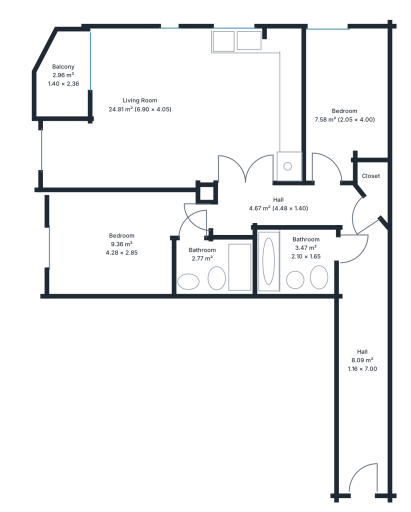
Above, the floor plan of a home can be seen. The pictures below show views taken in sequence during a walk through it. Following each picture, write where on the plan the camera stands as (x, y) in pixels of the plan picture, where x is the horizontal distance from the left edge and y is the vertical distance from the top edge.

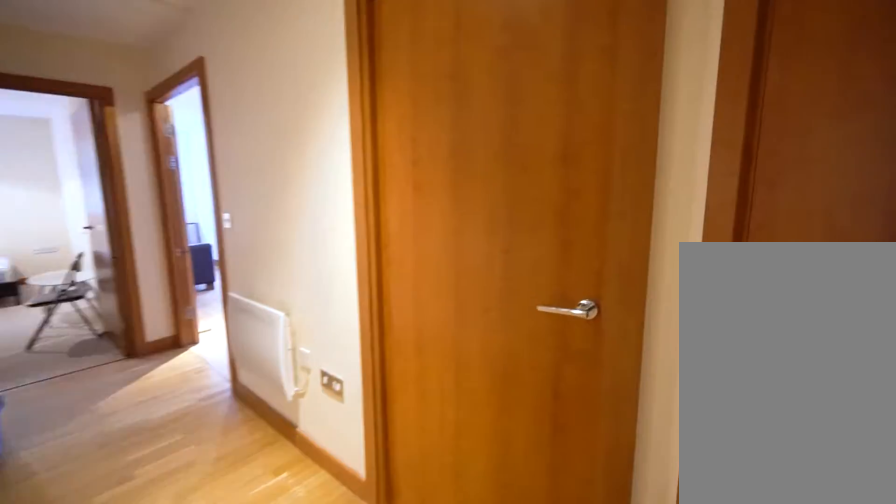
(348, 223)
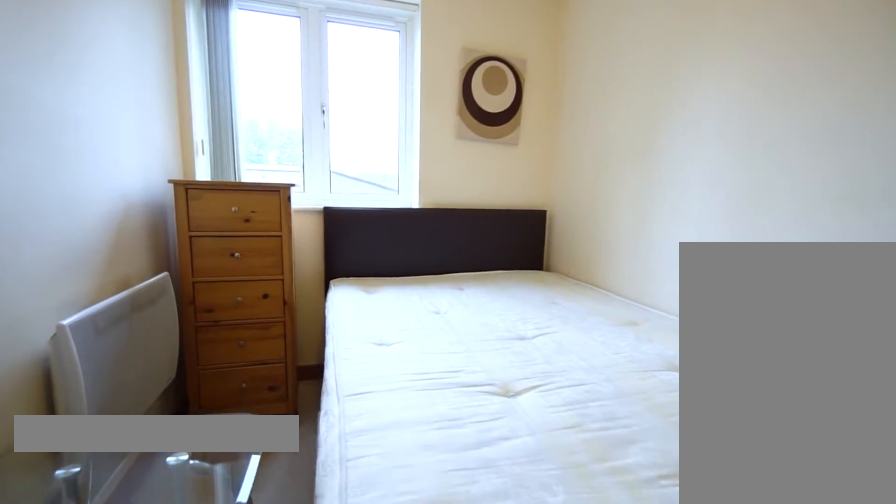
(331, 121)
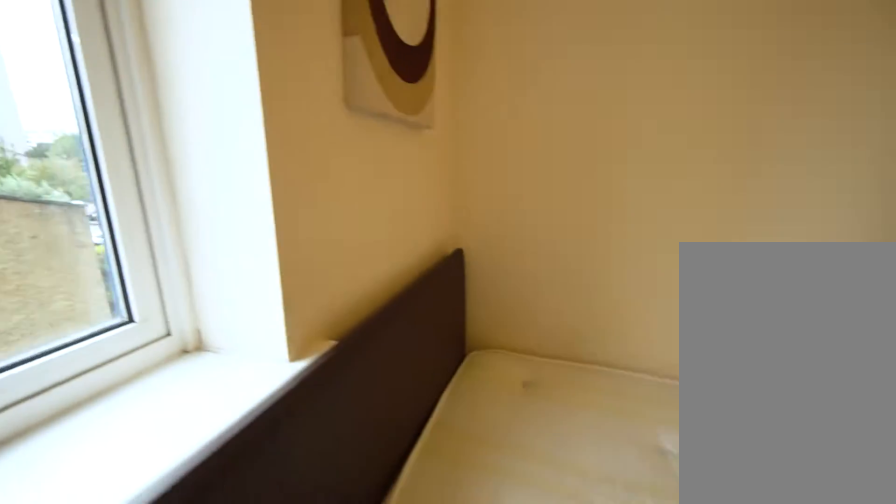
(331, 52)
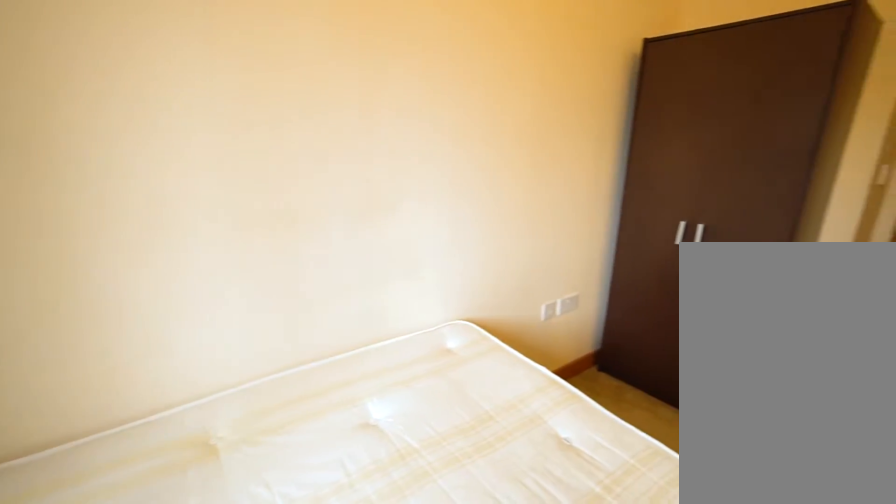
(331, 56)
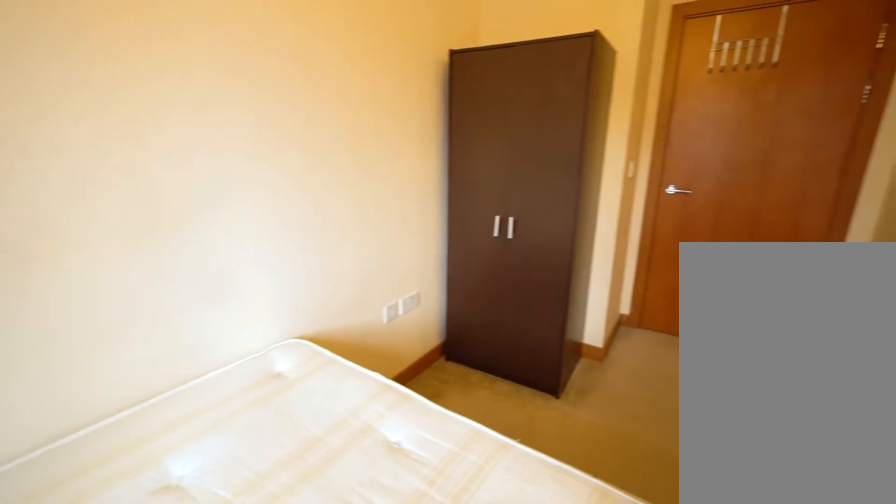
(331, 56)
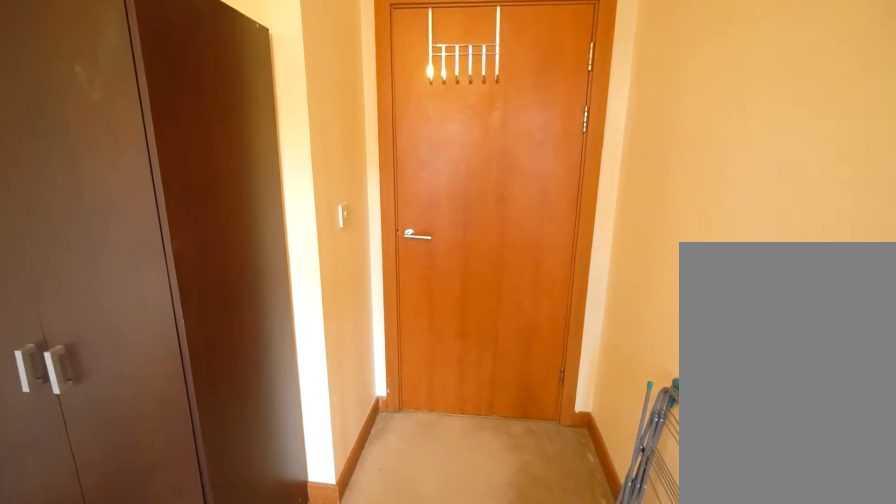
(331, 95)
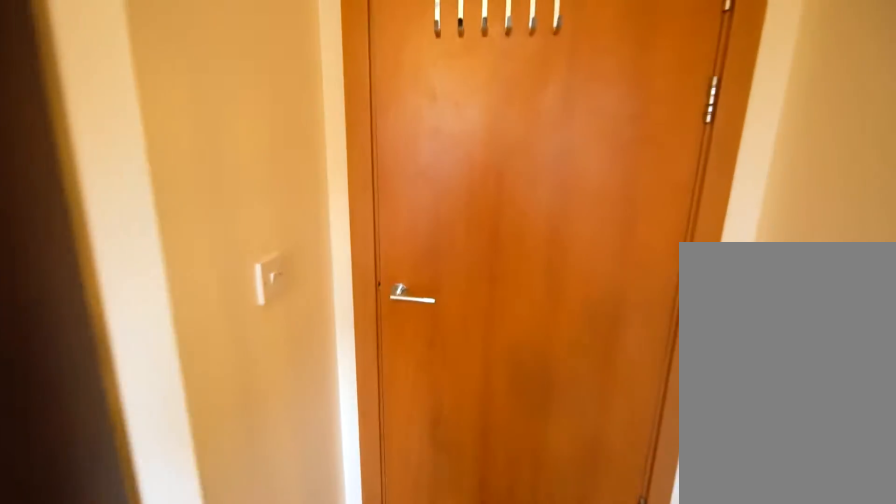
(331, 110)
